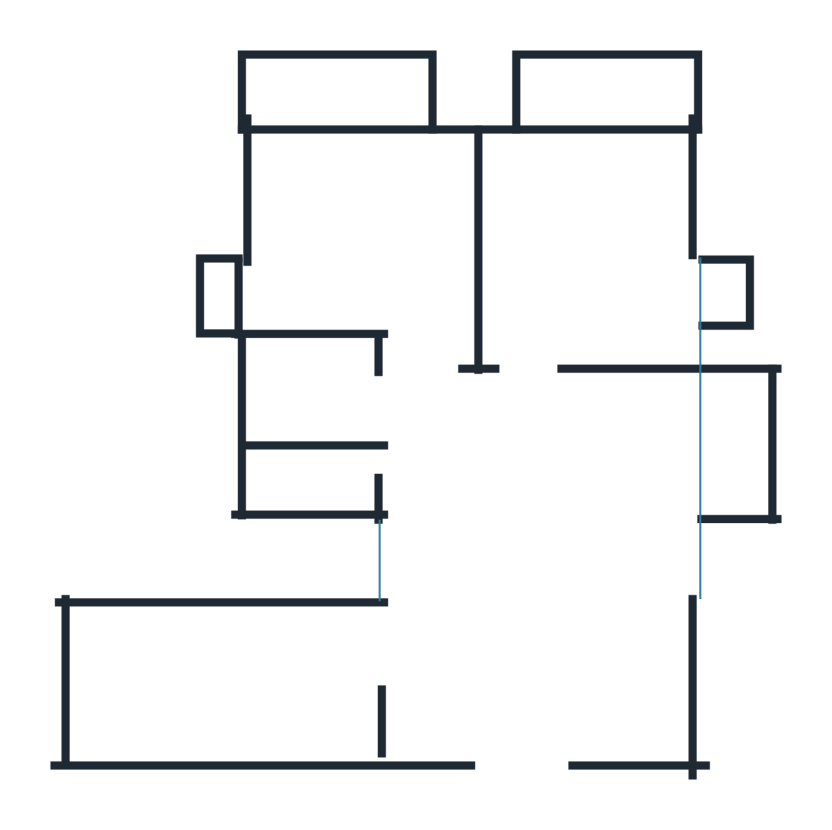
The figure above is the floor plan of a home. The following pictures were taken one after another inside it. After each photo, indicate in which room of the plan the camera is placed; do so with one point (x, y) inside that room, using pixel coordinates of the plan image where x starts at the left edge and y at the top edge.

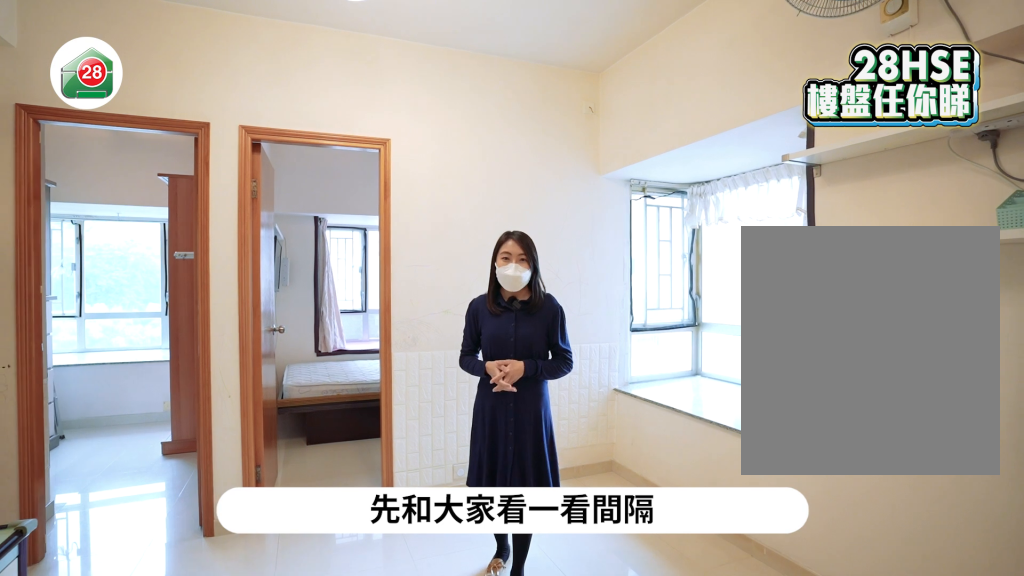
(543, 567)
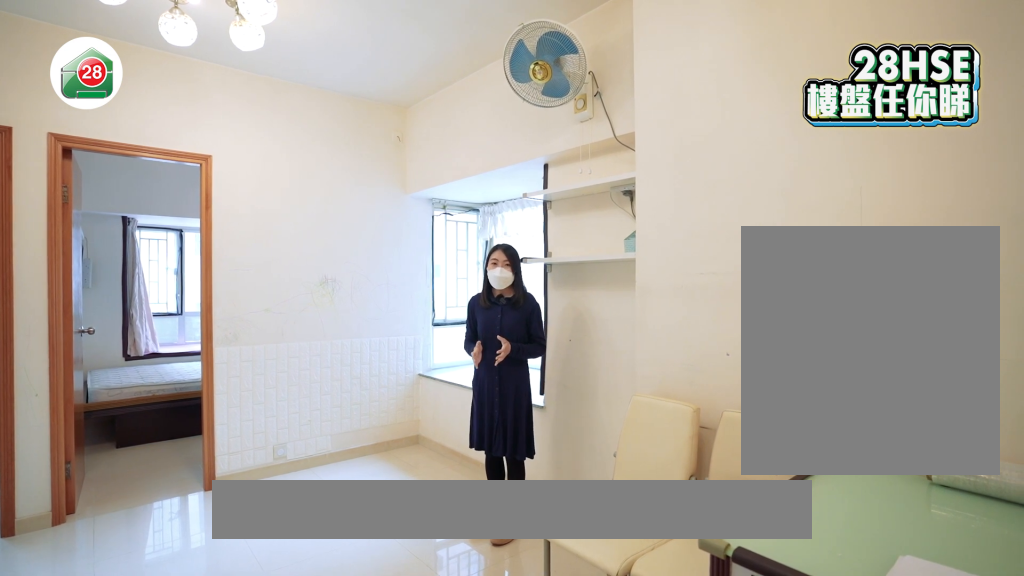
(543, 567)
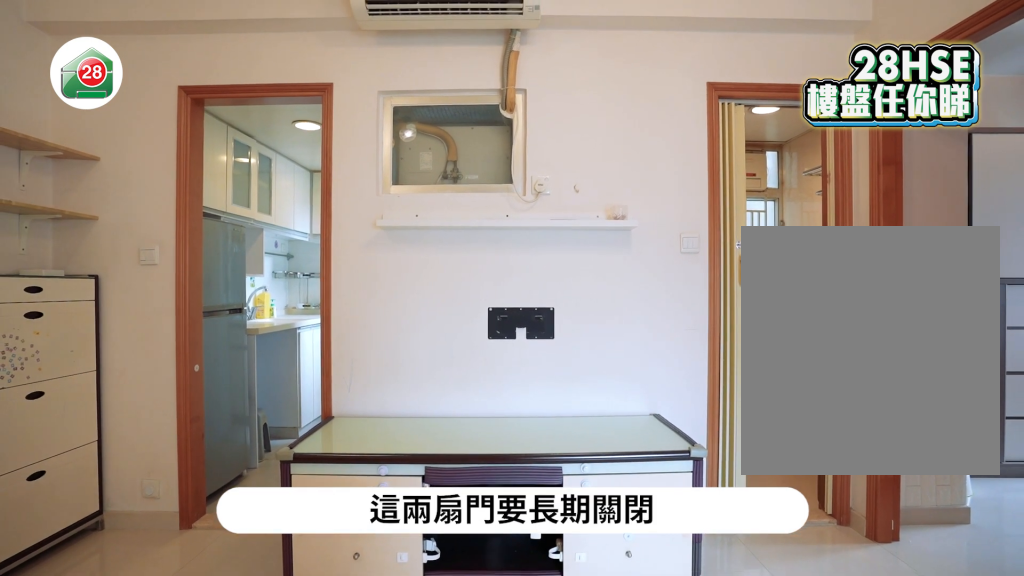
(541, 584)
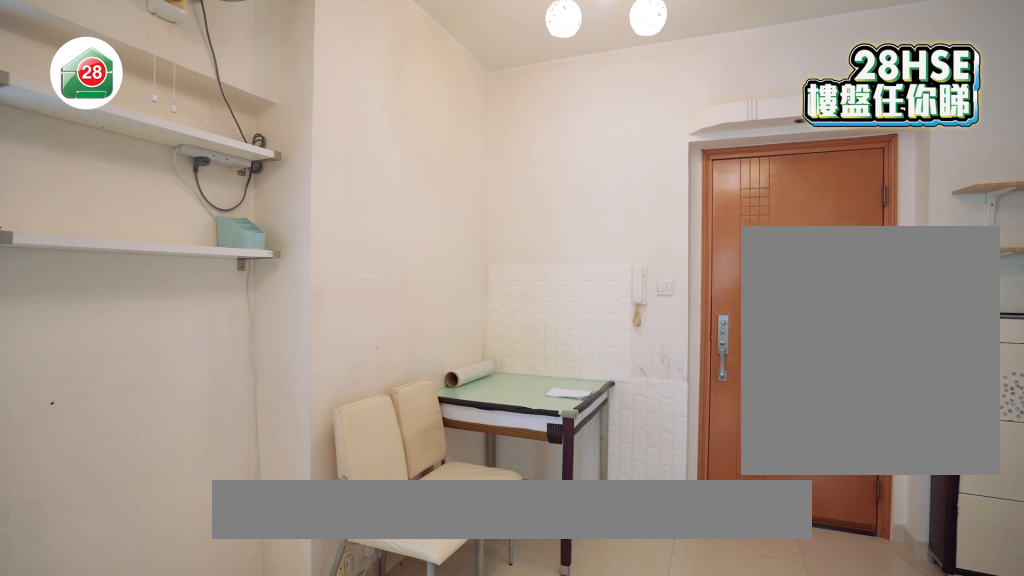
(542, 617)
